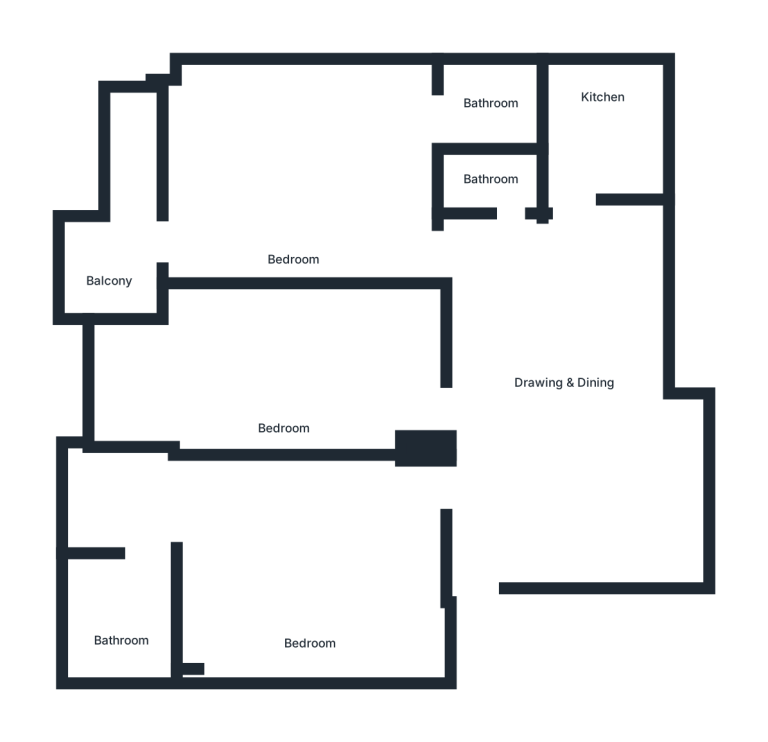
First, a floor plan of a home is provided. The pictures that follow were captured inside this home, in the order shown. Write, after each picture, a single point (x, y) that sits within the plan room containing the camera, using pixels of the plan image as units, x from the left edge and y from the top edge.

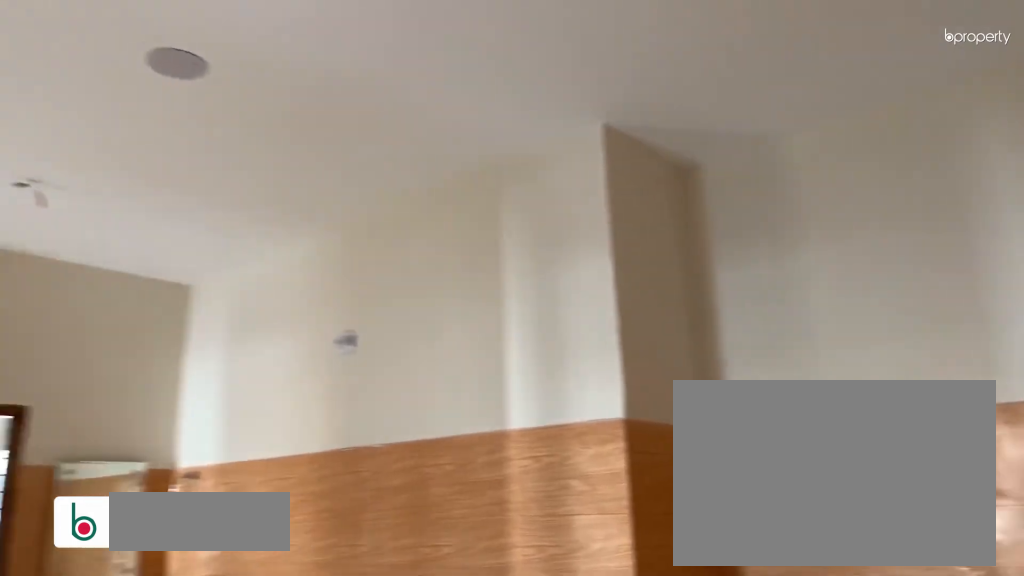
(574, 376)
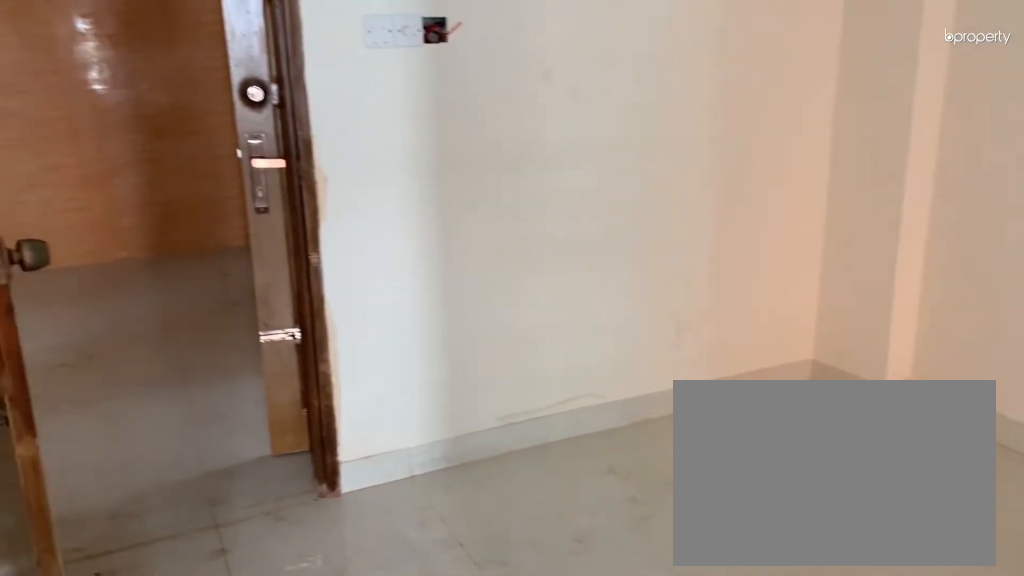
(310, 568)
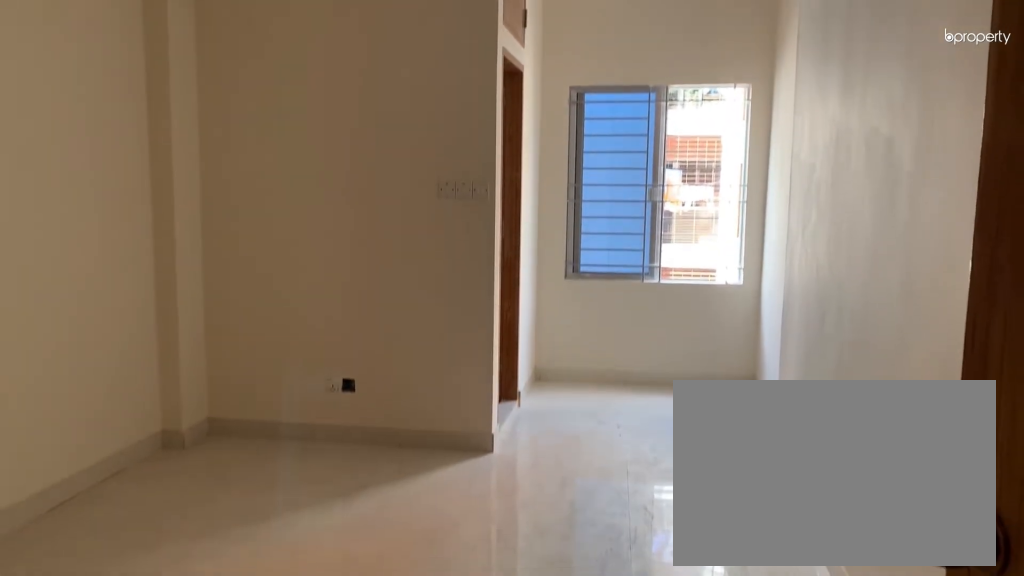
(310, 568)
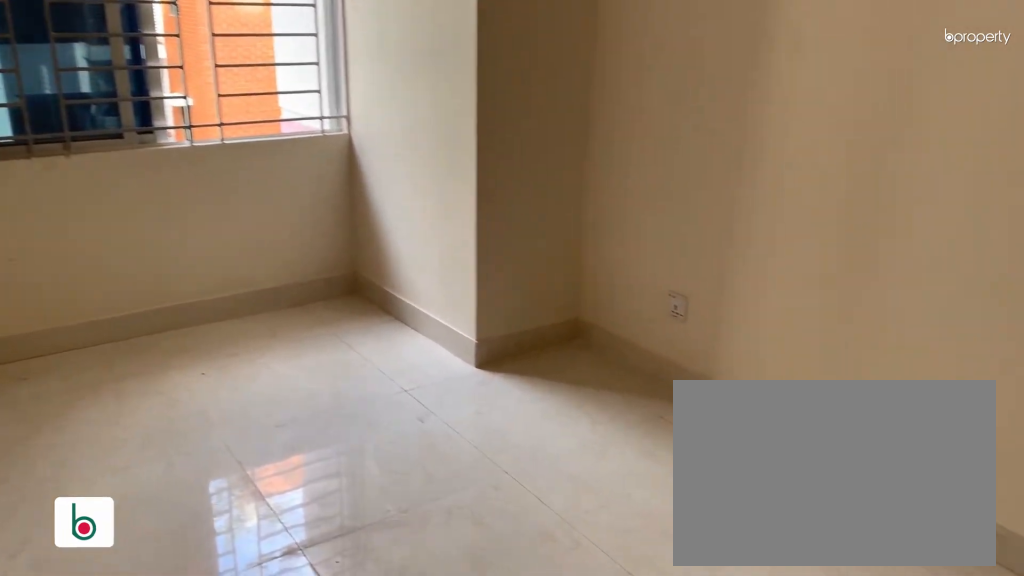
(295, 366)
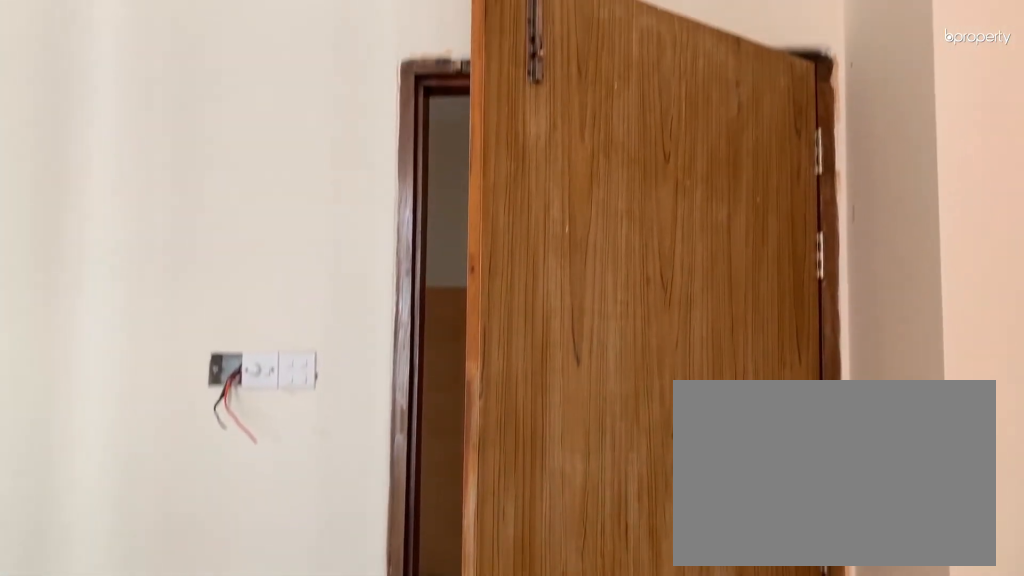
(295, 366)
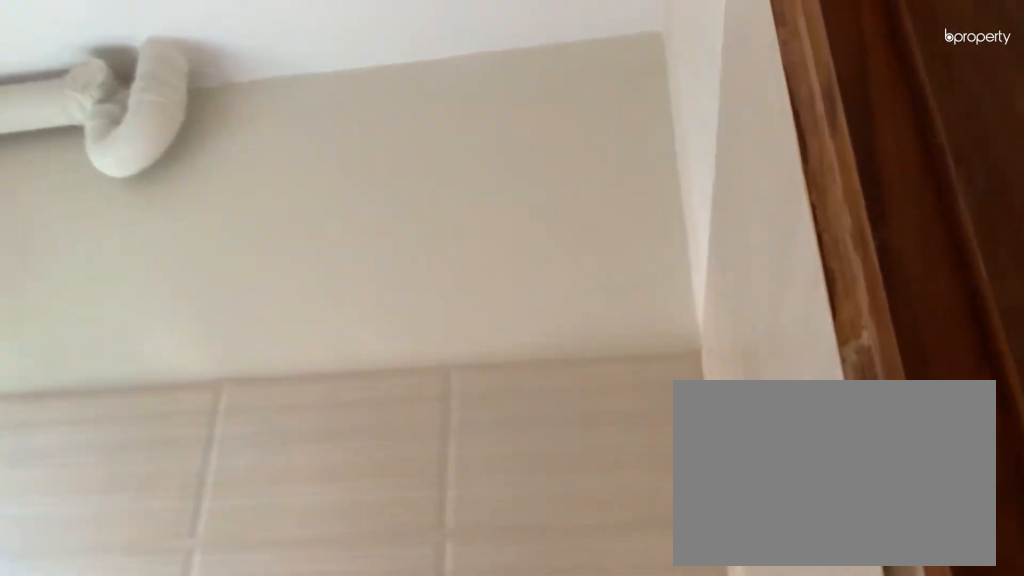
(603, 106)
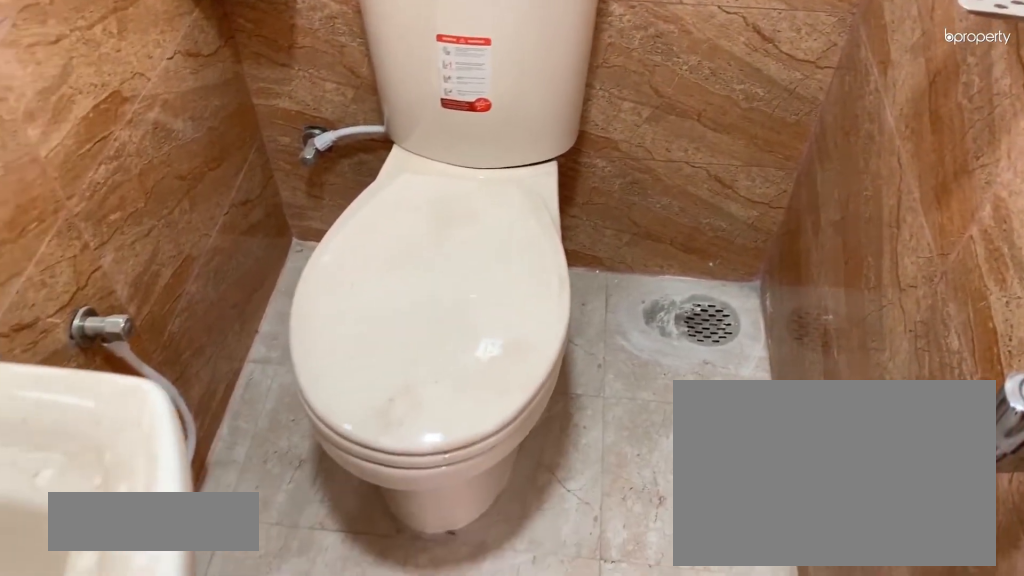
(495, 99)
